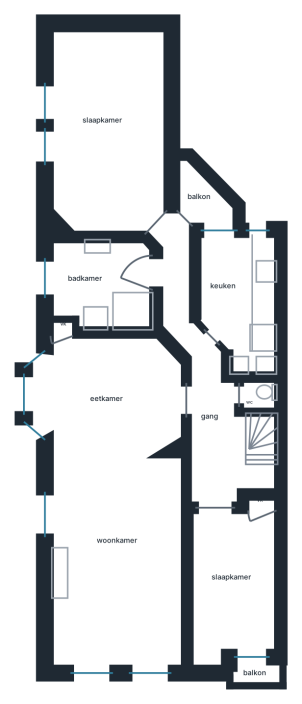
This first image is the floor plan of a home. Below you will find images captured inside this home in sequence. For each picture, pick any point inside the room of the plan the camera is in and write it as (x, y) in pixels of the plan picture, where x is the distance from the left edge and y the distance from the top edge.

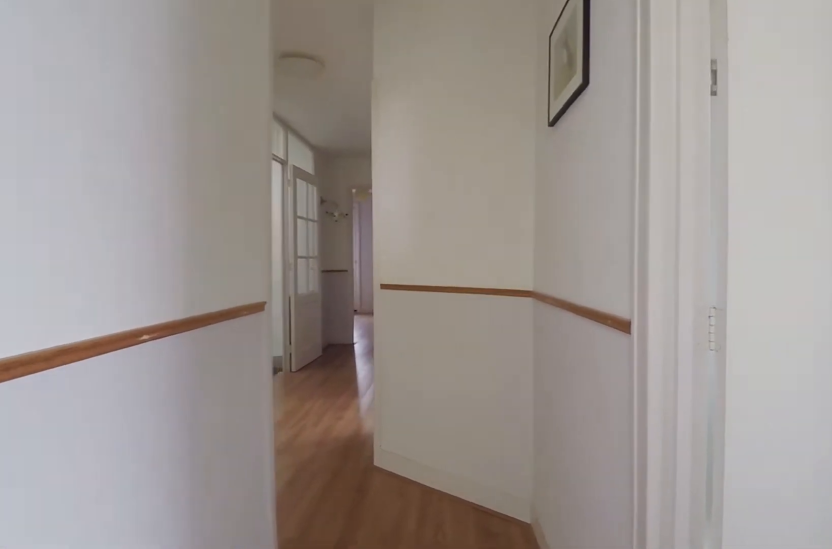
(260, 439)
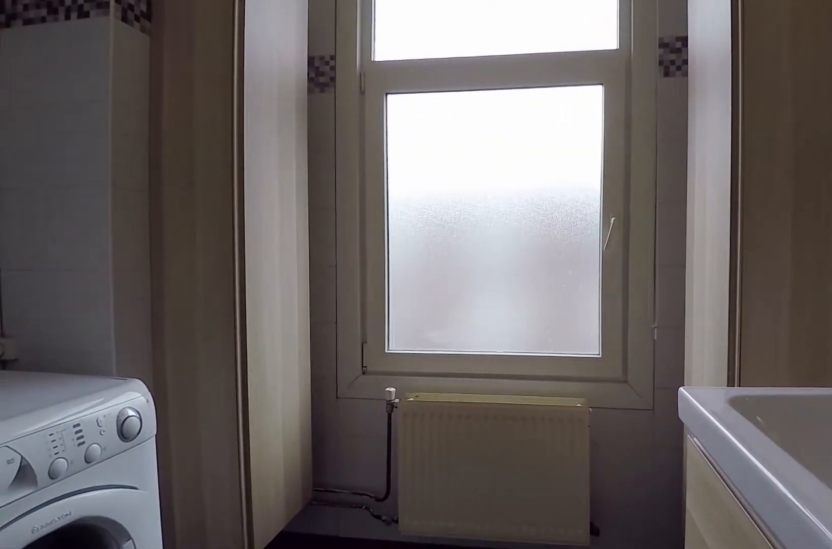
(103, 286)
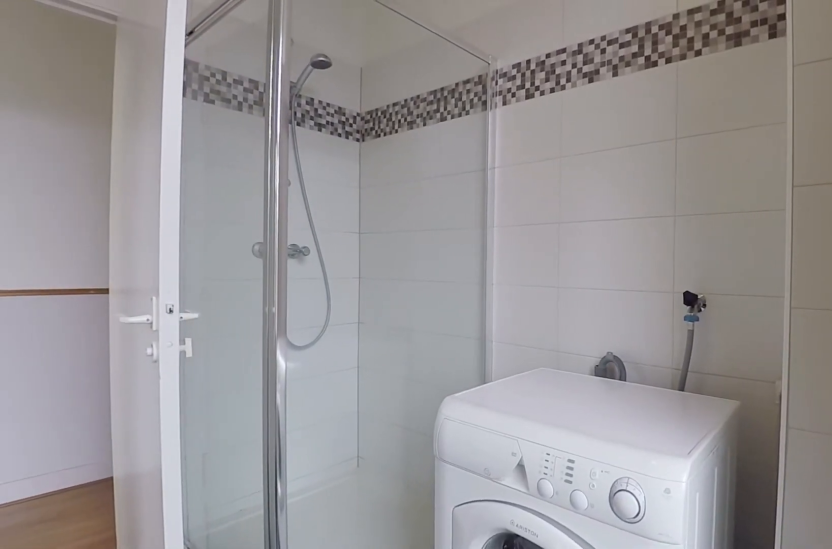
(103, 286)
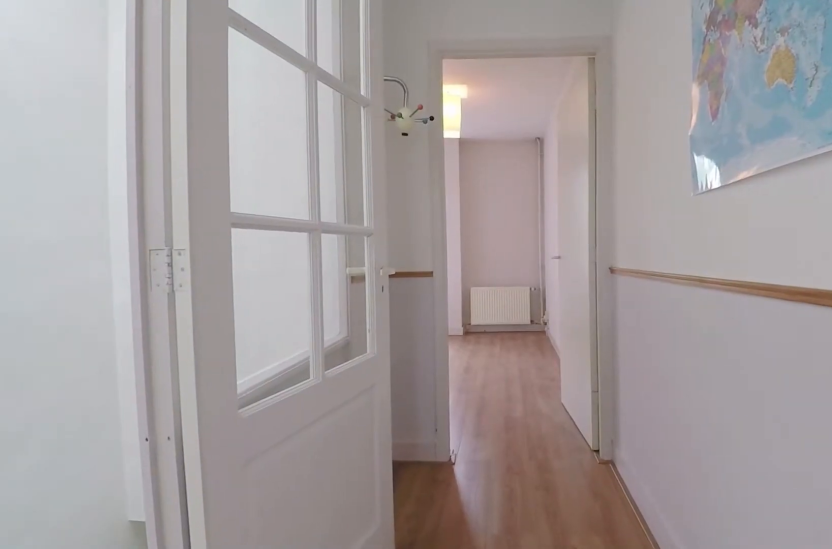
(259, 440)
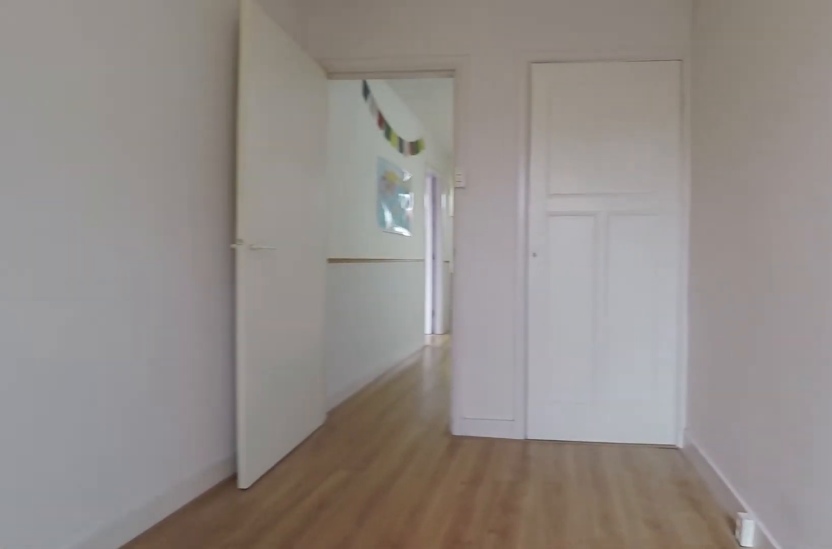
(232, 584)
